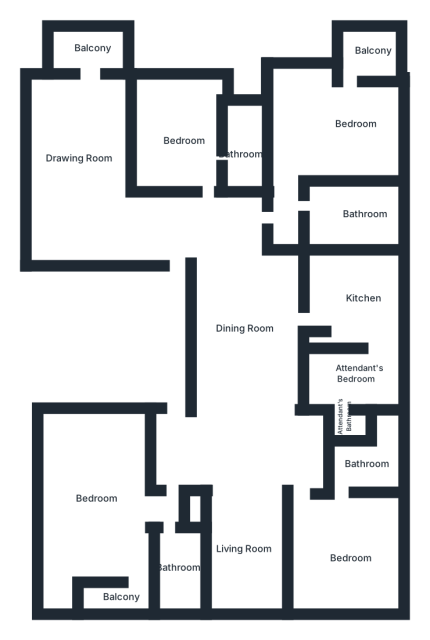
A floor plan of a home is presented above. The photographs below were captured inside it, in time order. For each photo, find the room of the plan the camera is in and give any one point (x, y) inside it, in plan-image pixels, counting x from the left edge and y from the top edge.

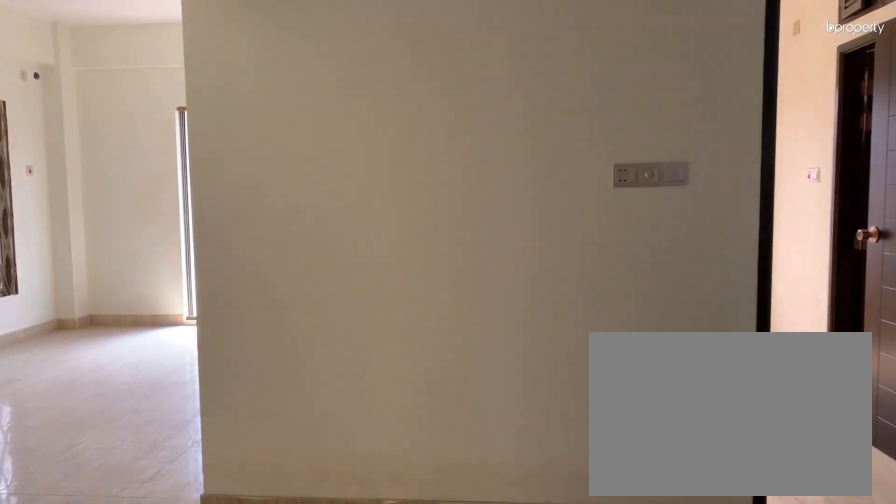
(145, 232)
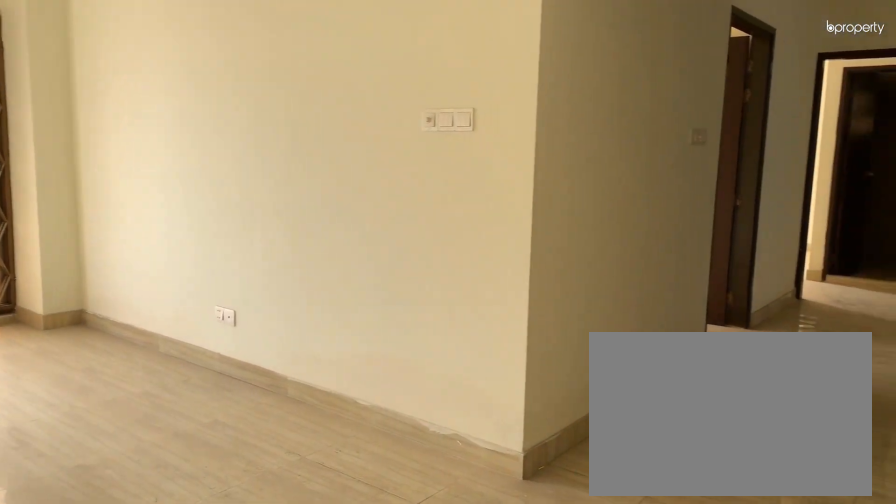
(82, 146)
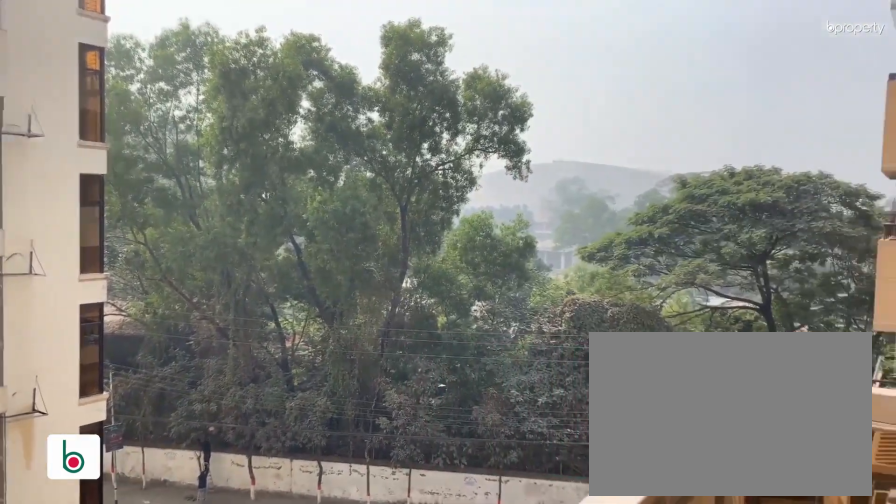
(91, 48)
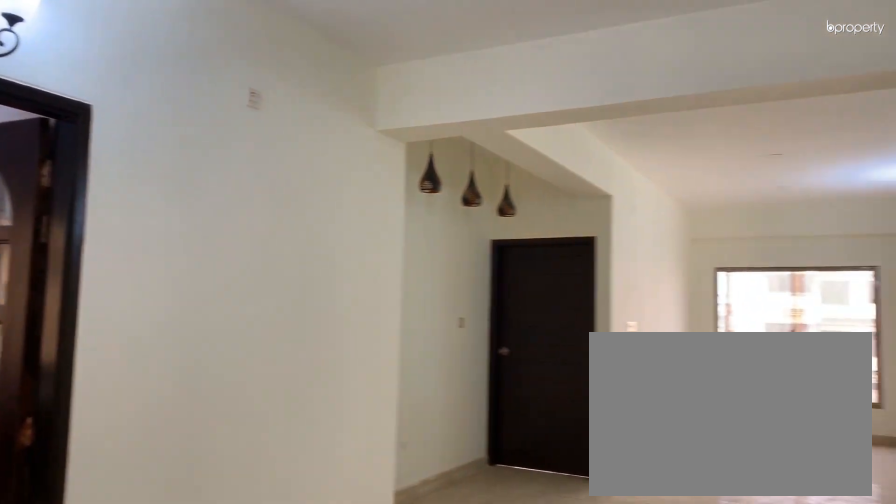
(244, 338)
